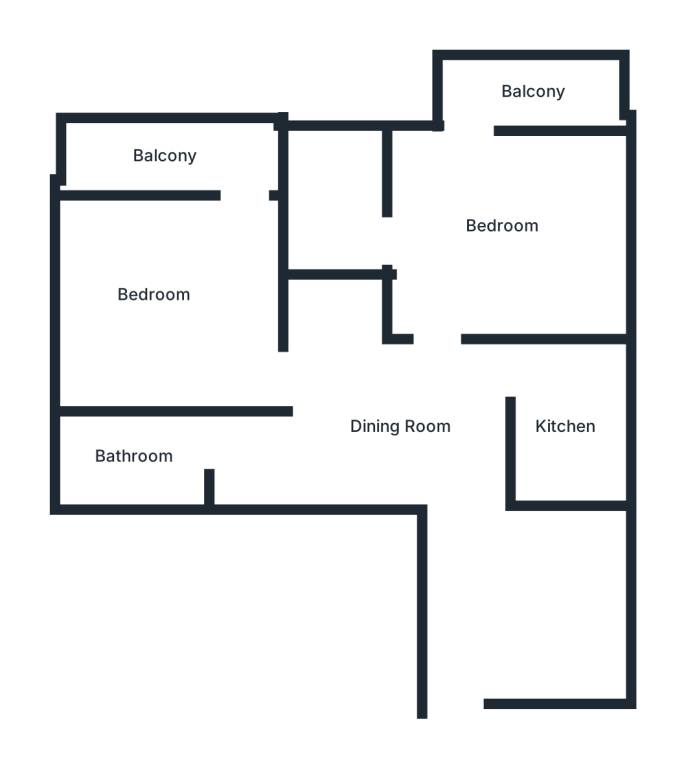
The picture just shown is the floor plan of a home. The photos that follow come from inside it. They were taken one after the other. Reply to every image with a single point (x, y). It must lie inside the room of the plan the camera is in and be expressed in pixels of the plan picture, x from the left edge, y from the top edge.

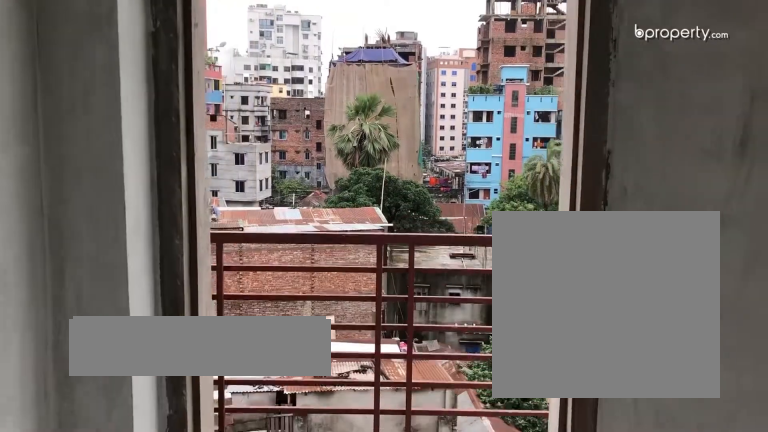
(532, 90)
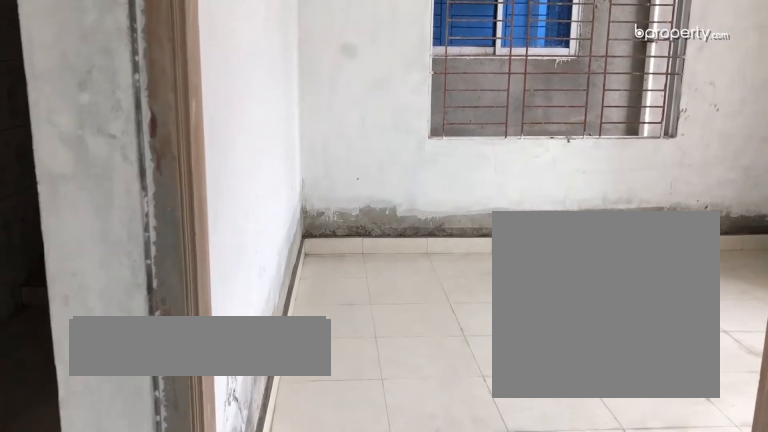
(153, 292)
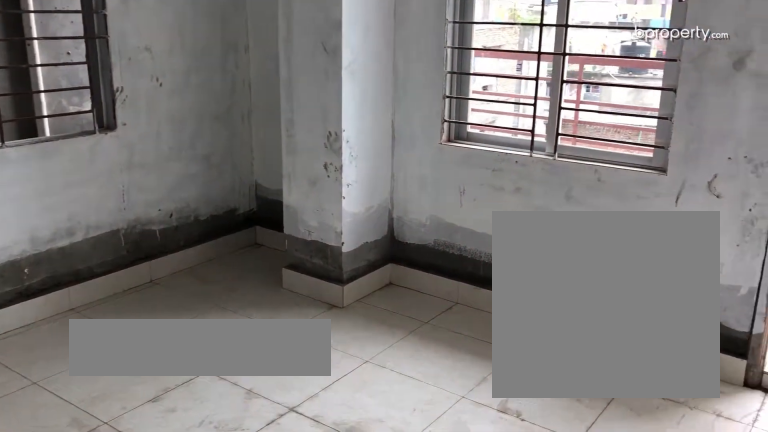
(153, 292)
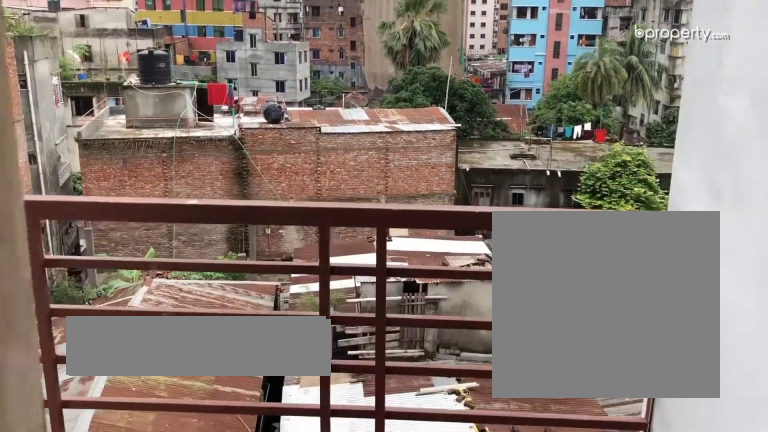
(178, 161)
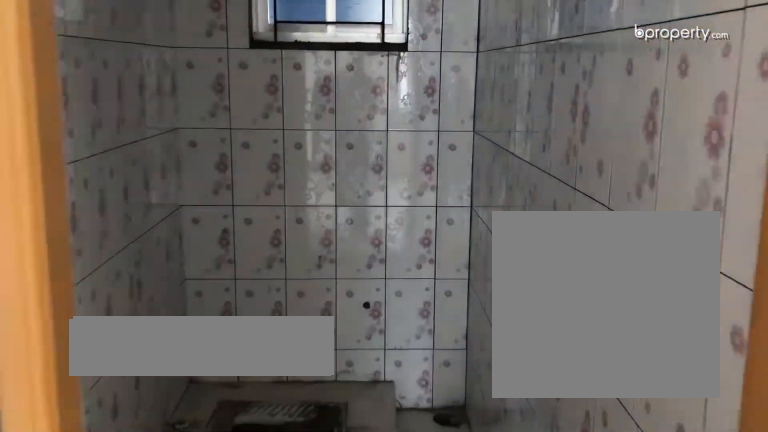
(134, 447)
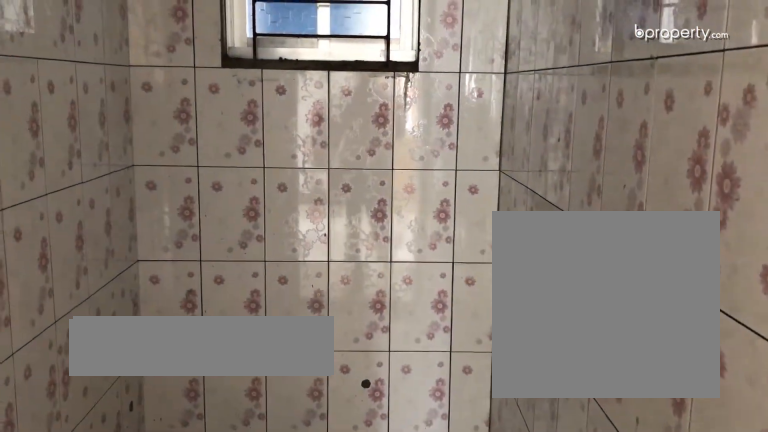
(134, 447)
